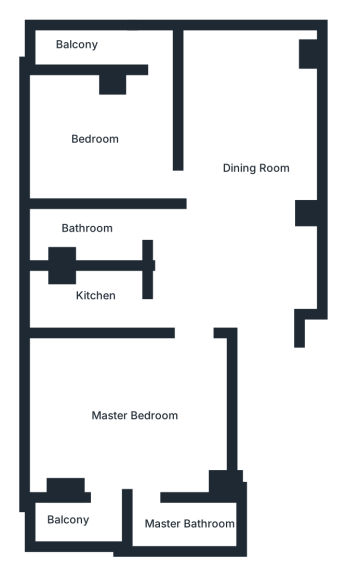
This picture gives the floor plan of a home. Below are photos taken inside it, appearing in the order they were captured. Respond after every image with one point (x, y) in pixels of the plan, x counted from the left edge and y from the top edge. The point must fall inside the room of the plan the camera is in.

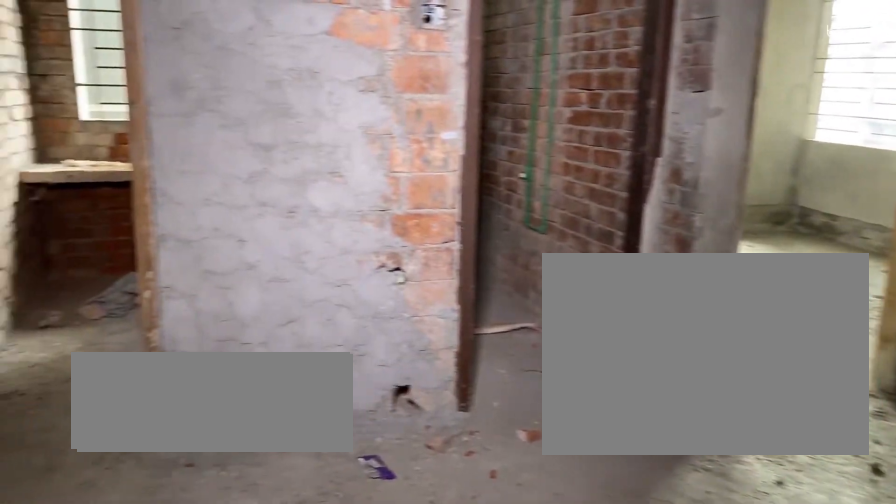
(252, 210)
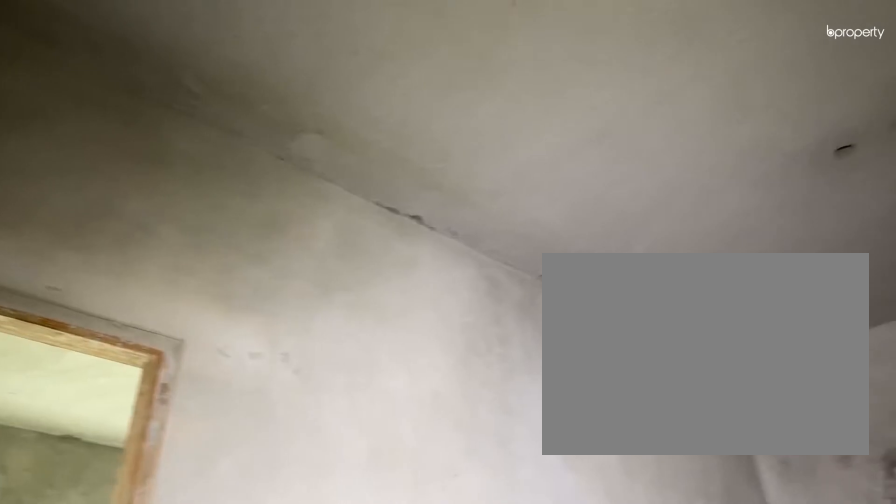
(252, 210)
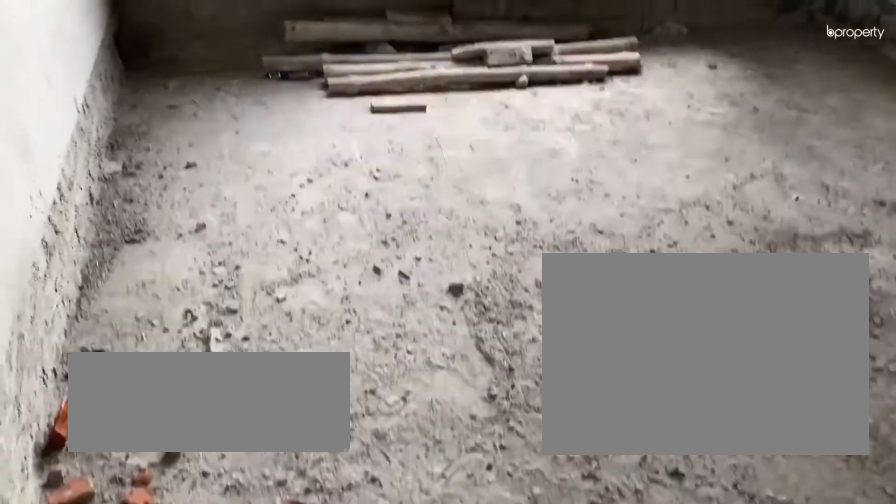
(109, 139)
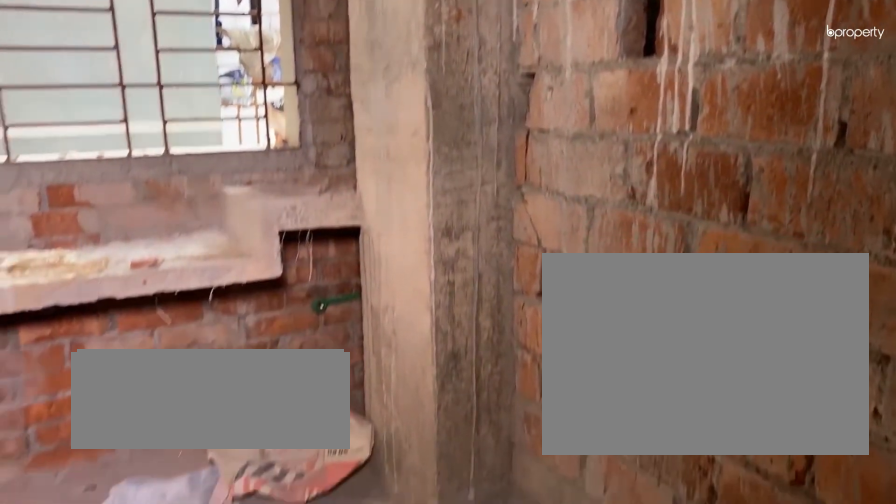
(94, 297)
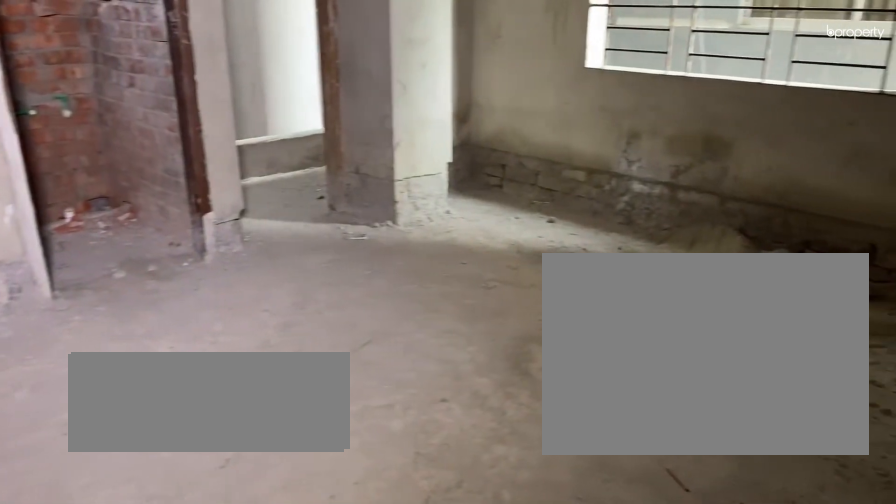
(143, 414)
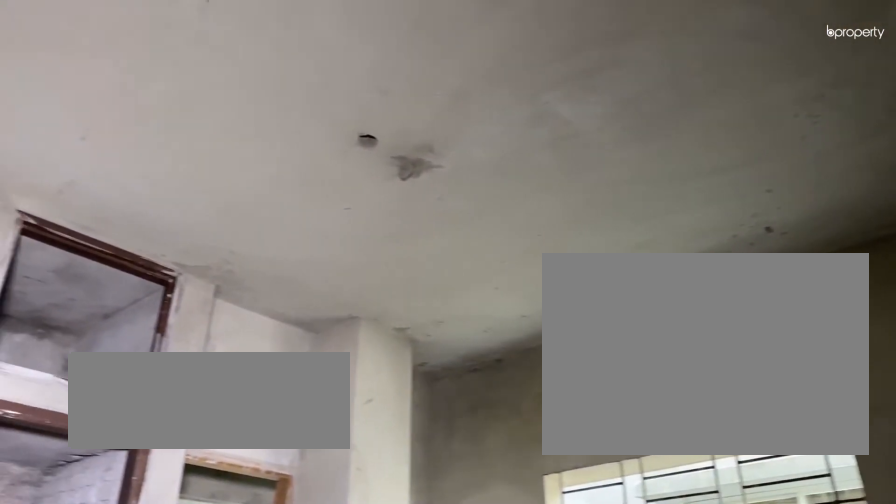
(143, 414)
